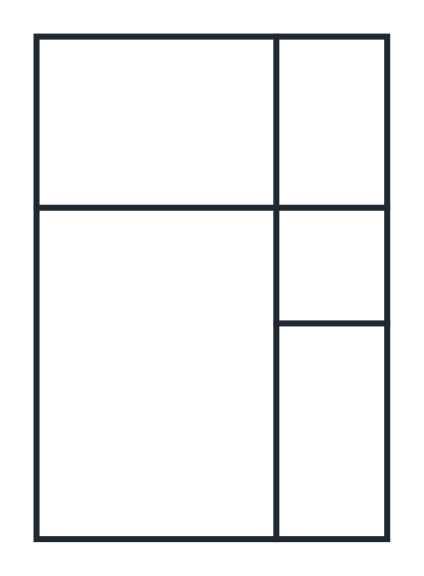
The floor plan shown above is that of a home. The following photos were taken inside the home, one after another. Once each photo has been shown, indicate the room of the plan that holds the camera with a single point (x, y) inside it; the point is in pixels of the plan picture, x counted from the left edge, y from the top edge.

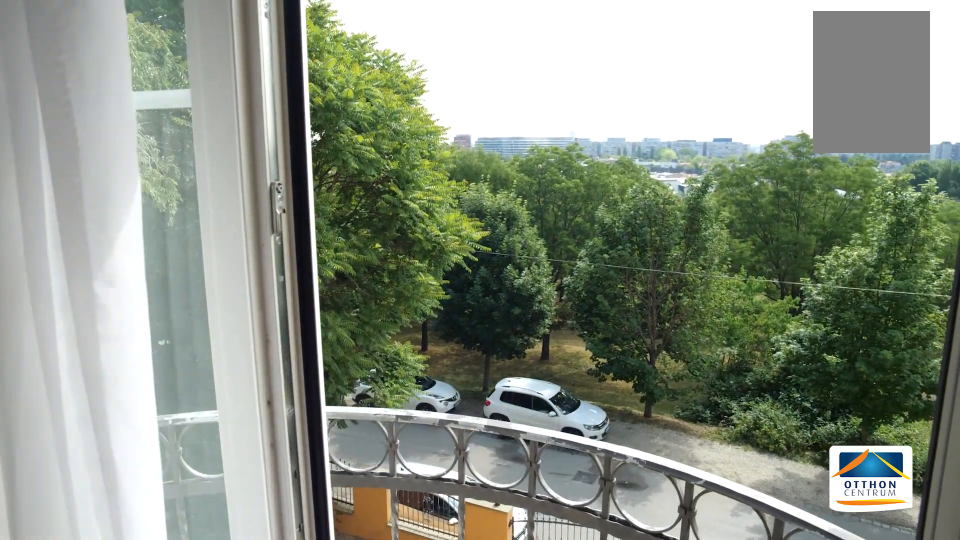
(164, 375)
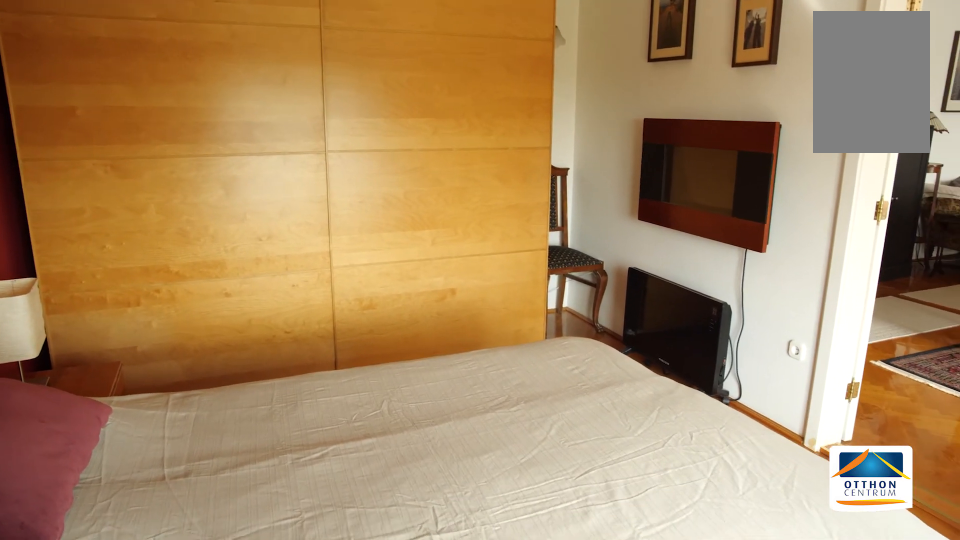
(164, 128)
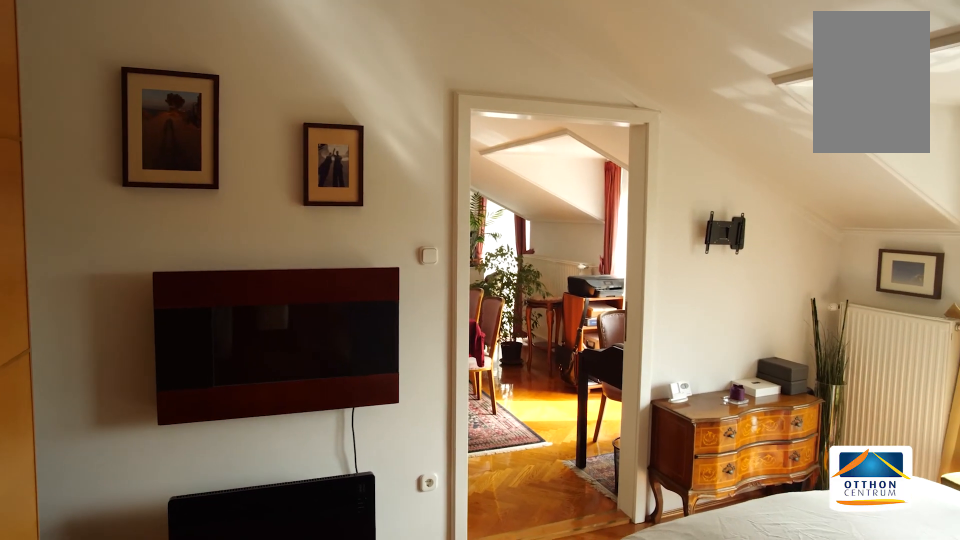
(164, 128)
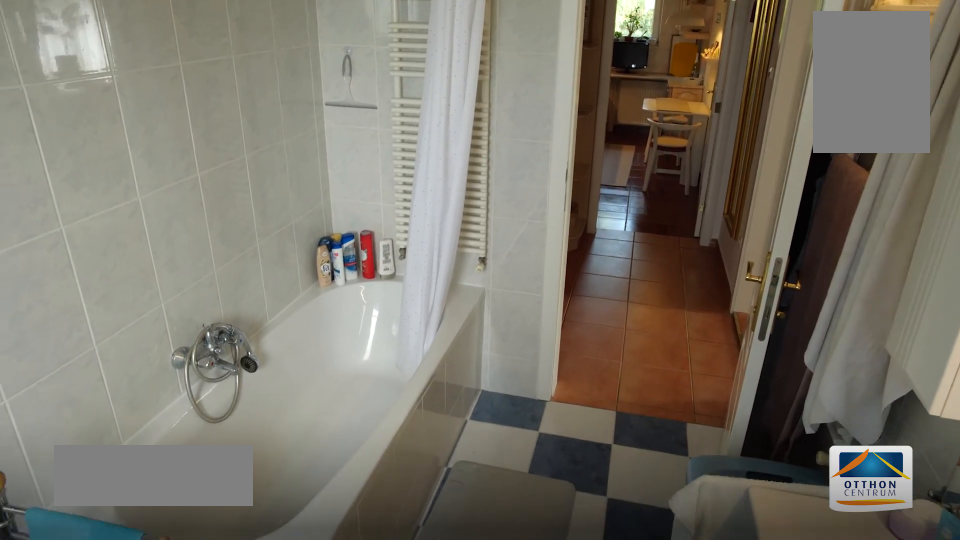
(331, 129)
